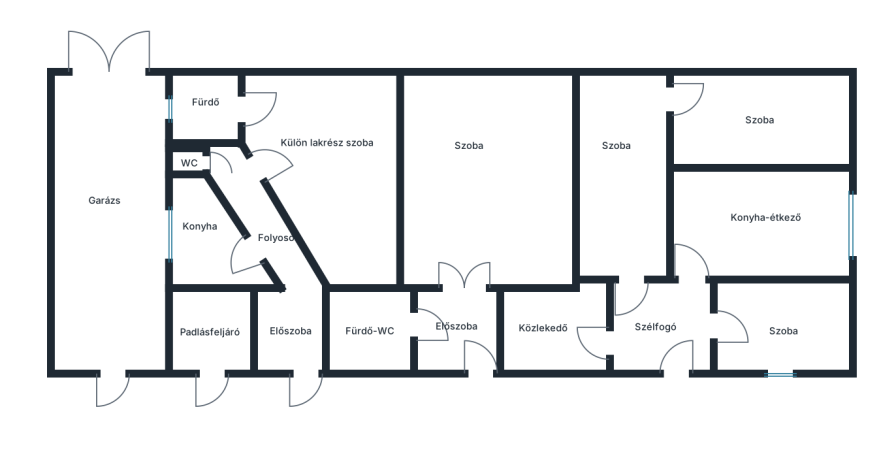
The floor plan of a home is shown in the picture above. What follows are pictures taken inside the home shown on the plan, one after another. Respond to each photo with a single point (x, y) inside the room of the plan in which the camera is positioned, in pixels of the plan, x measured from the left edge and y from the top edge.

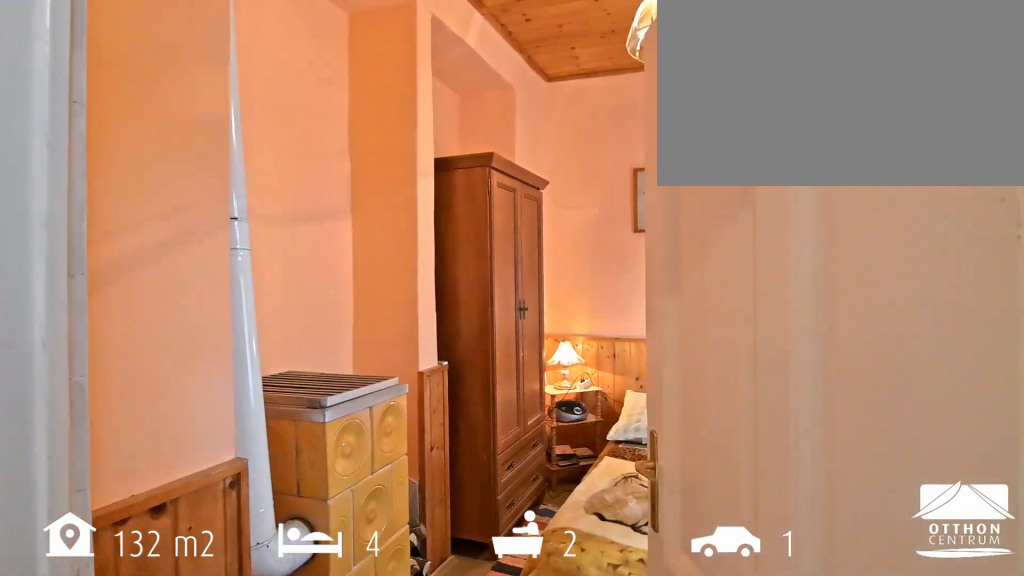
(783, 312)
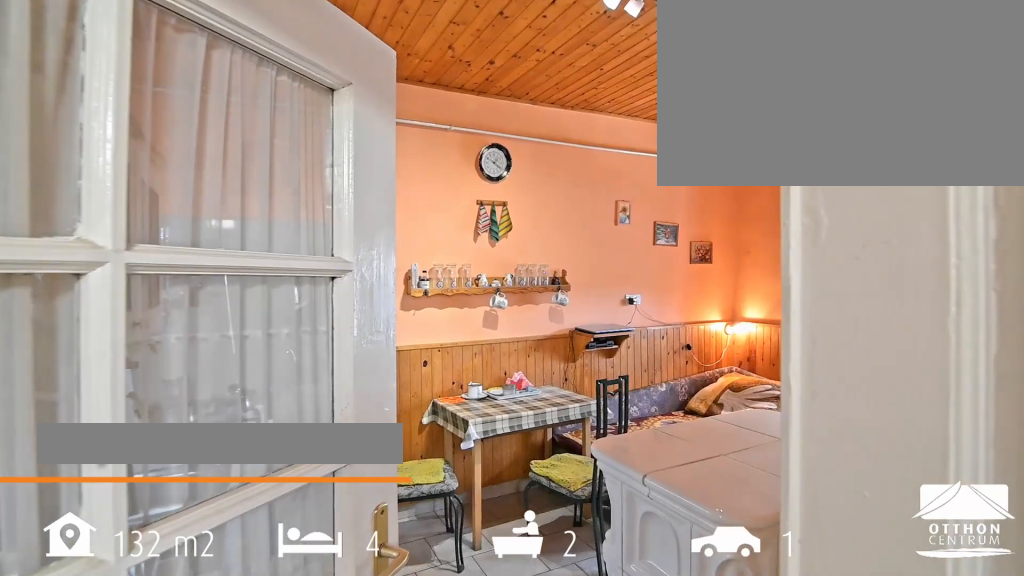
(768, 249)
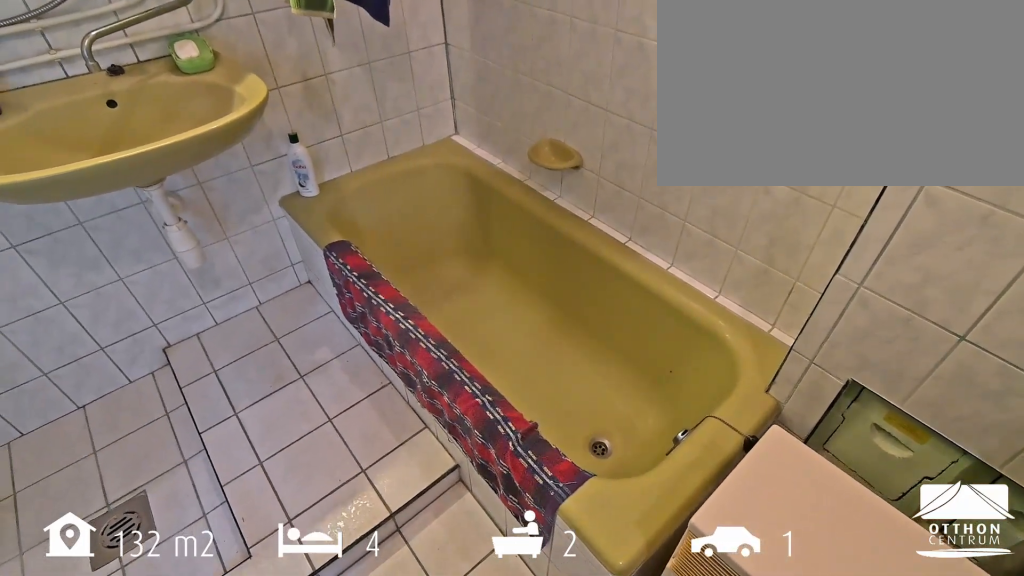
(376, 353)
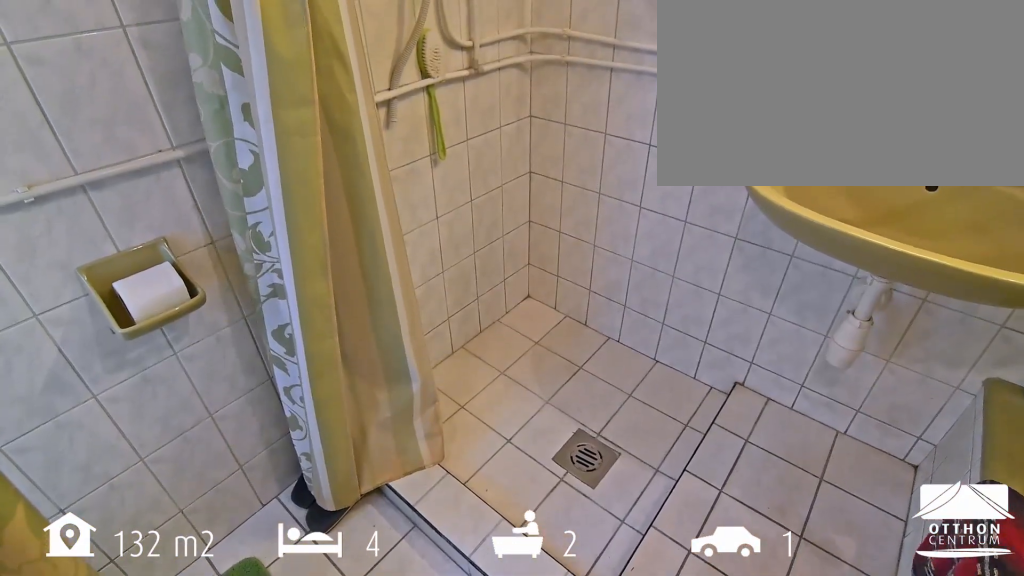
(376, 354)
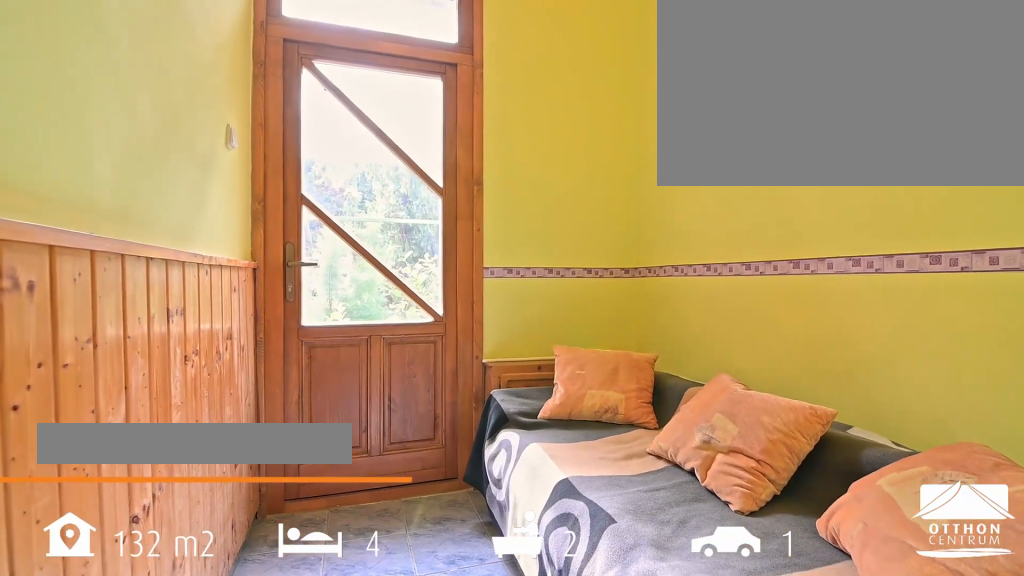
(294, 353)
